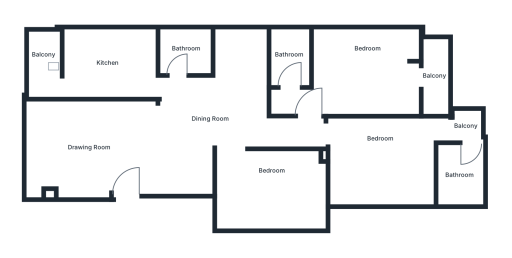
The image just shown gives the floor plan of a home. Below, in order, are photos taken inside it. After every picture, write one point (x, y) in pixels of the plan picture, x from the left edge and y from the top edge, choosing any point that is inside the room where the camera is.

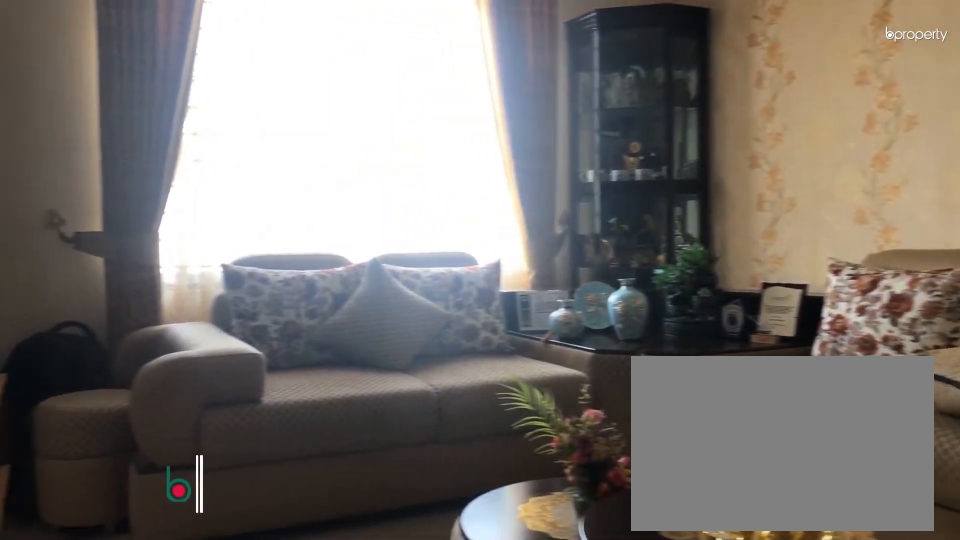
(91, 149)
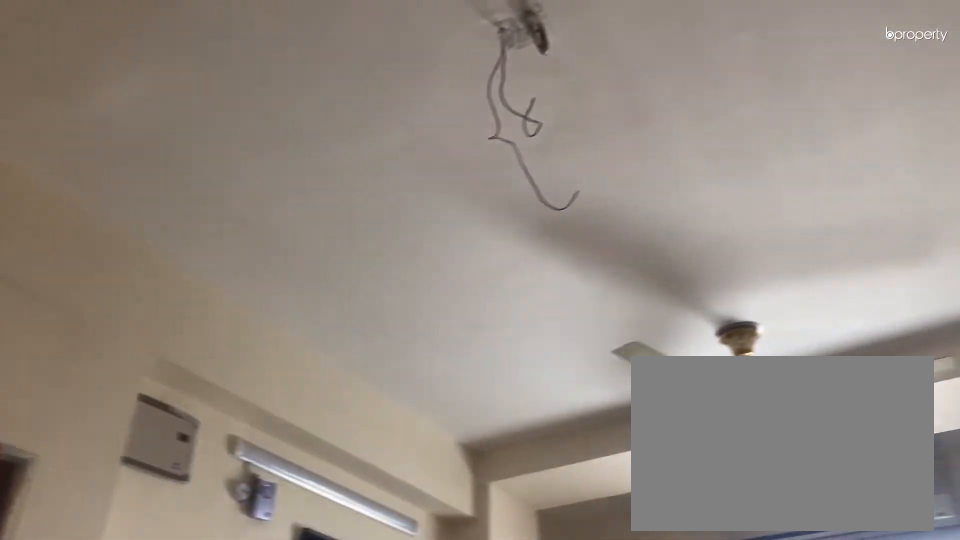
(91, 149)
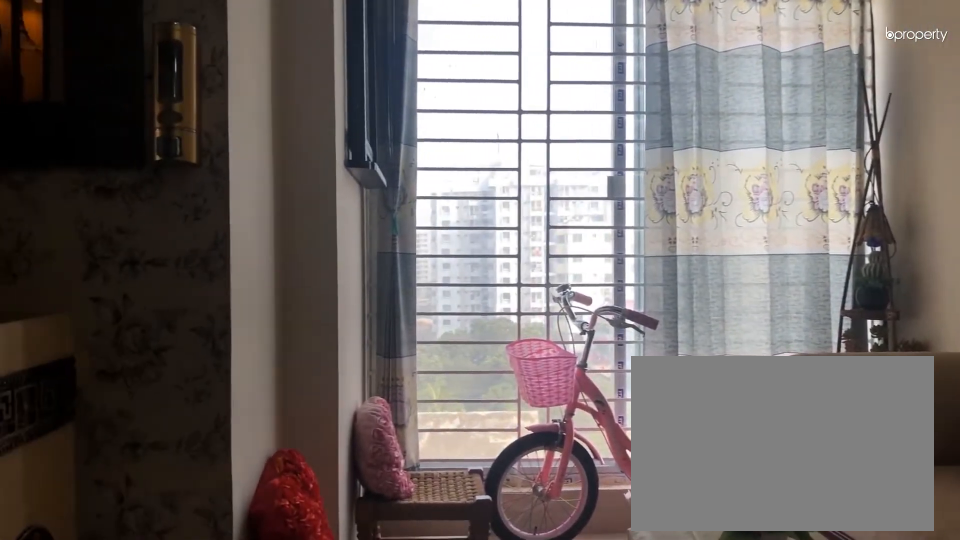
(209, 118)
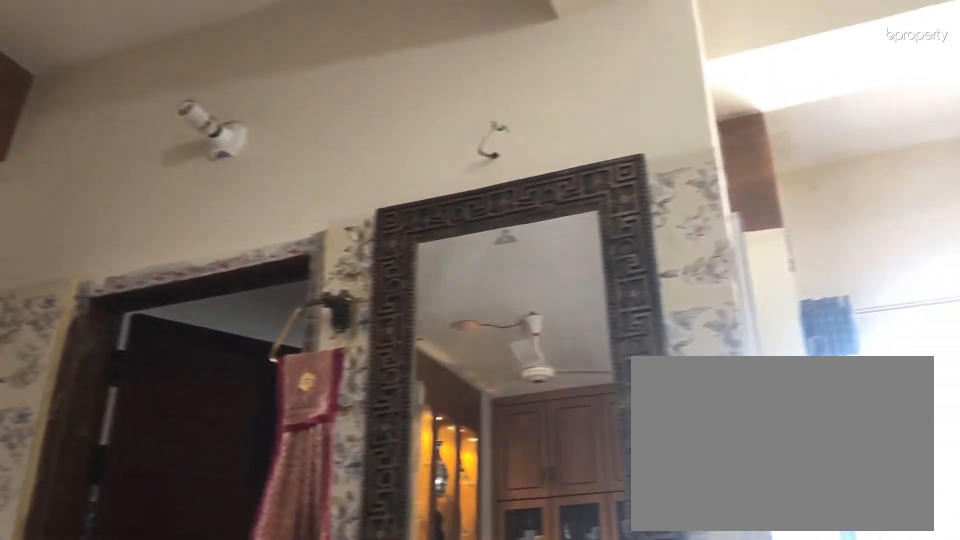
(209, 117)
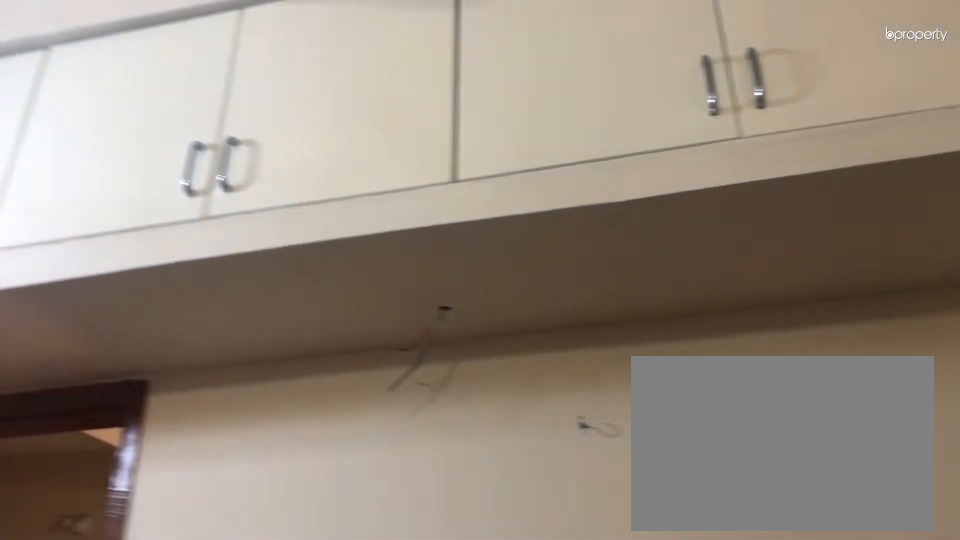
(273, 191)
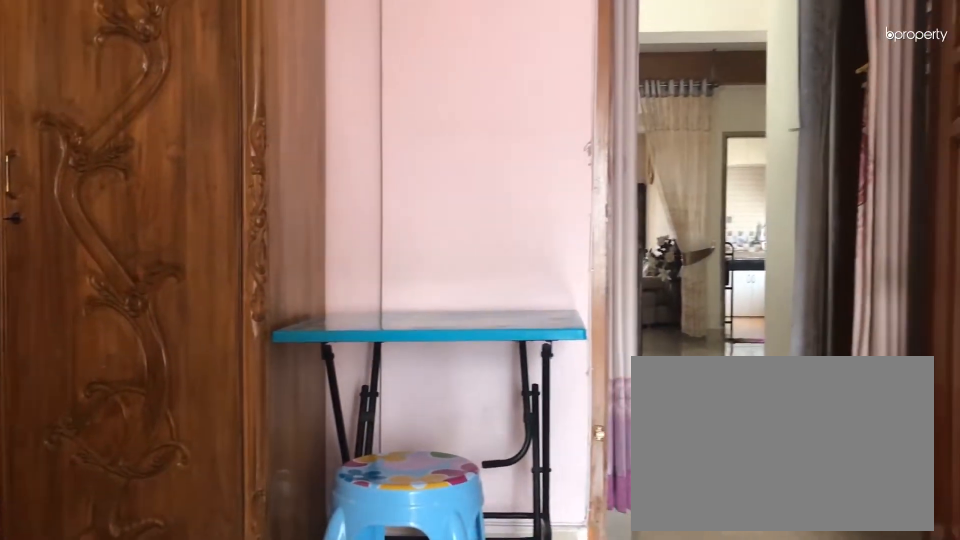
(380, 164)
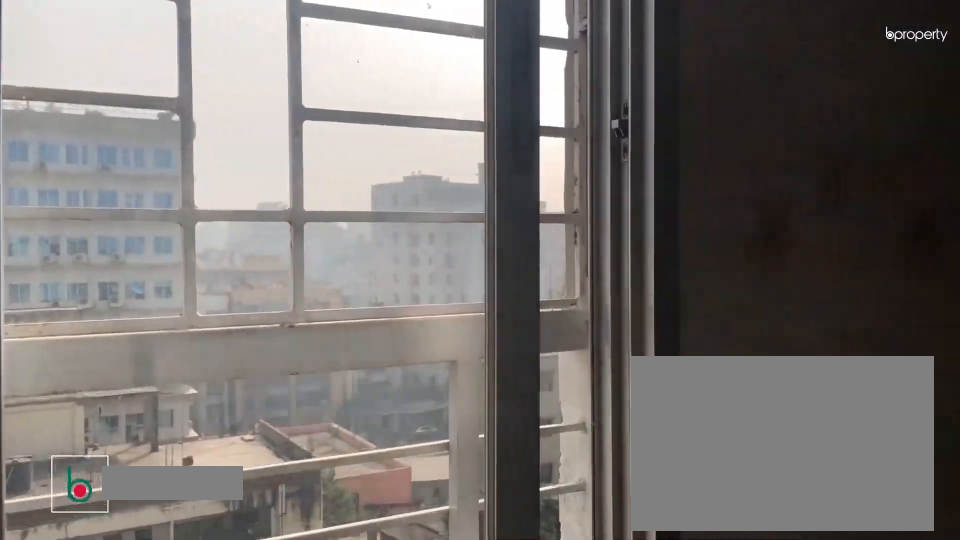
(468, 127)
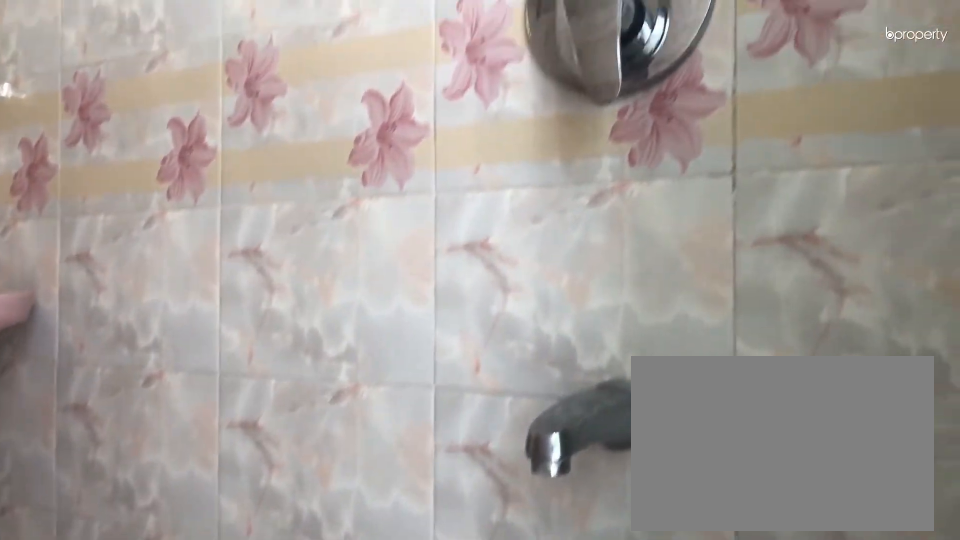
(459, 176)
